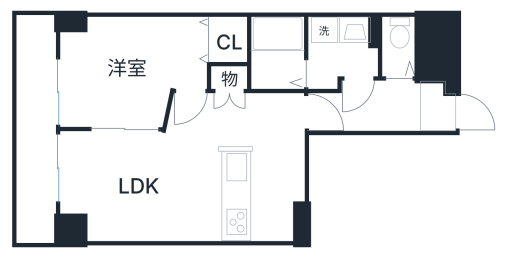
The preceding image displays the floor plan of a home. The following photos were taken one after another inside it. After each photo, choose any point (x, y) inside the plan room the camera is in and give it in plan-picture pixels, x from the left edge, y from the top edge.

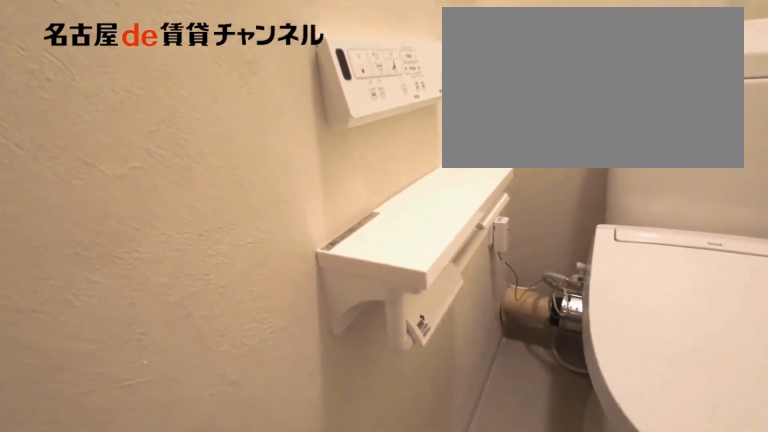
(399, 49)
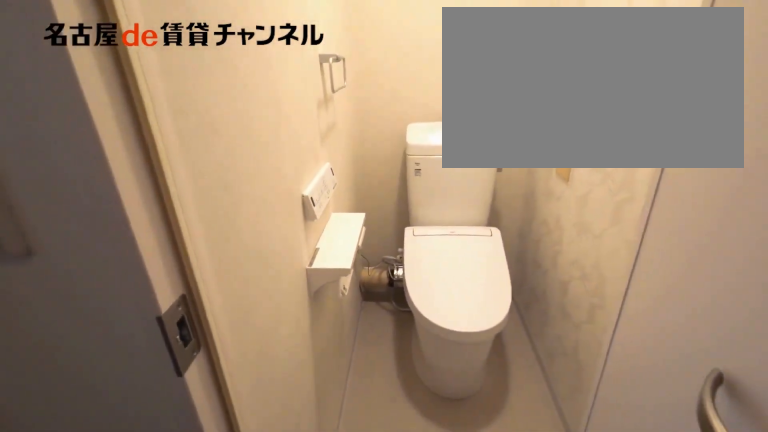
(399, 49)
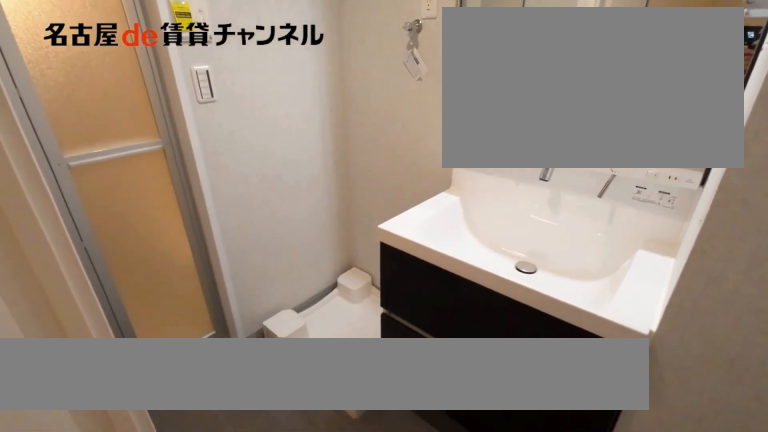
(342, 50)
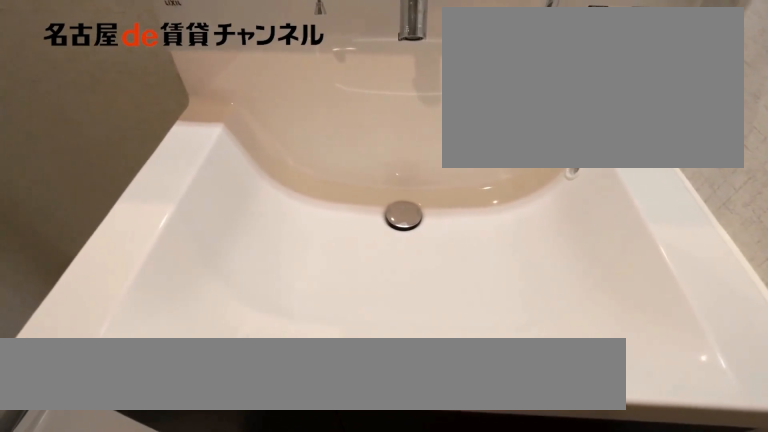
(342, 50)
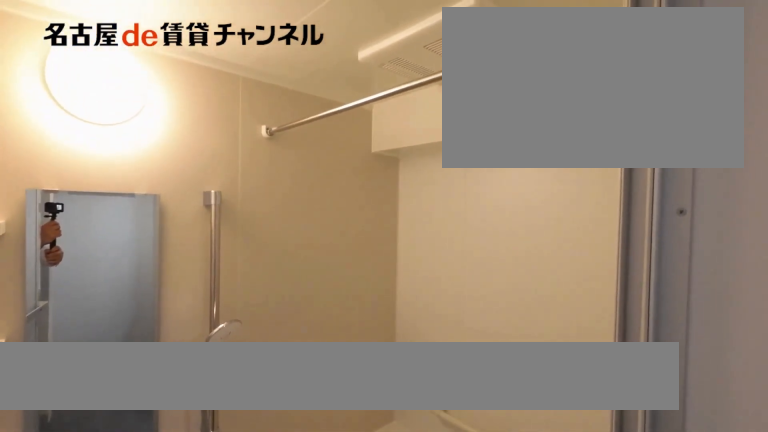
(275, 55)
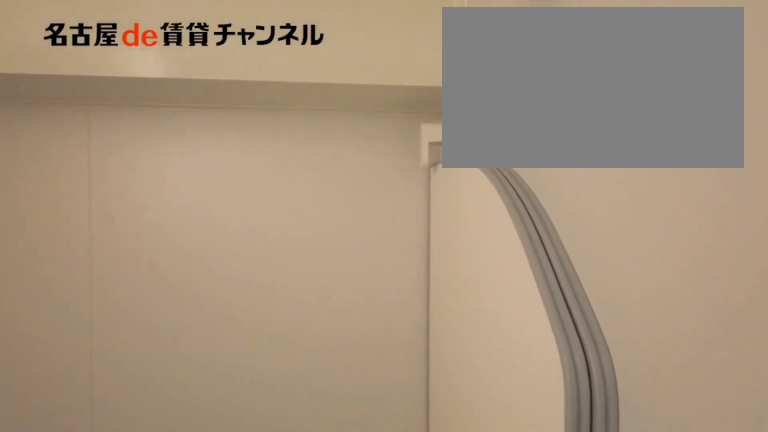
(275, 55)
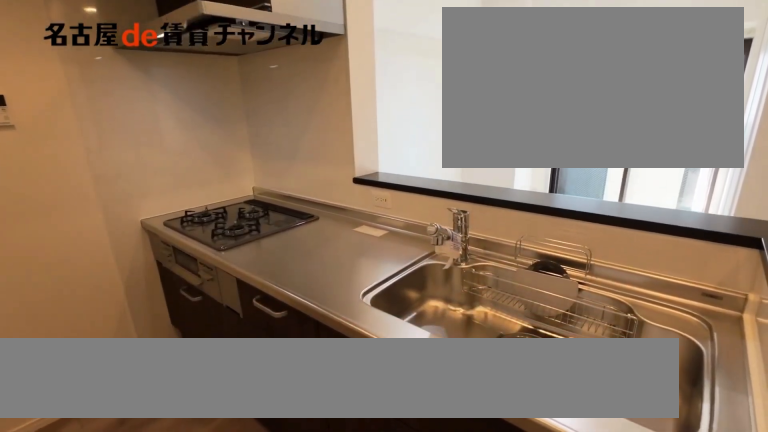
(262, 197)
